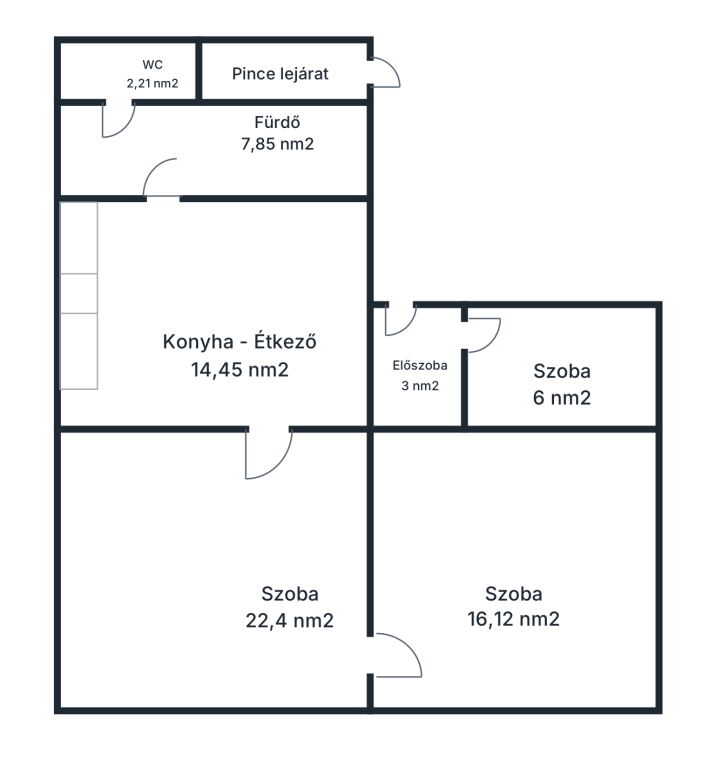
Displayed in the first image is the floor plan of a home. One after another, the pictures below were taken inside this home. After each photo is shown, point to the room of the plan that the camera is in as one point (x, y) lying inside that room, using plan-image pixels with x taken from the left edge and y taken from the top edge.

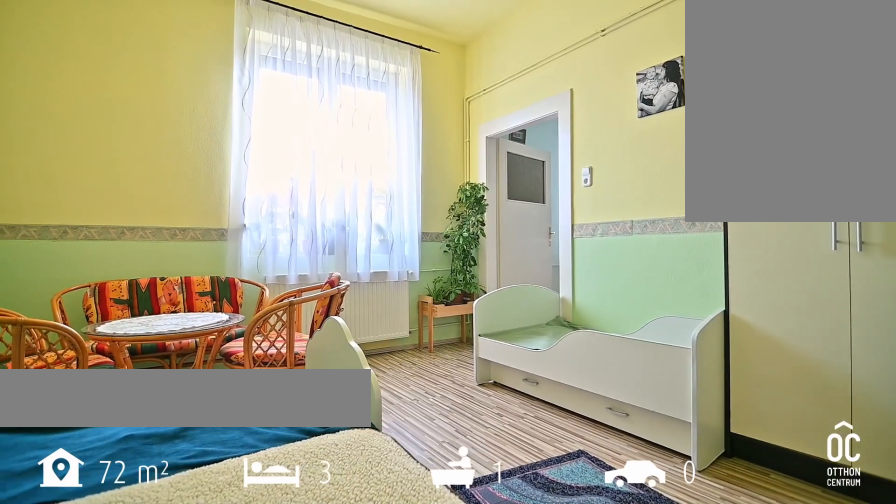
(521, 576)
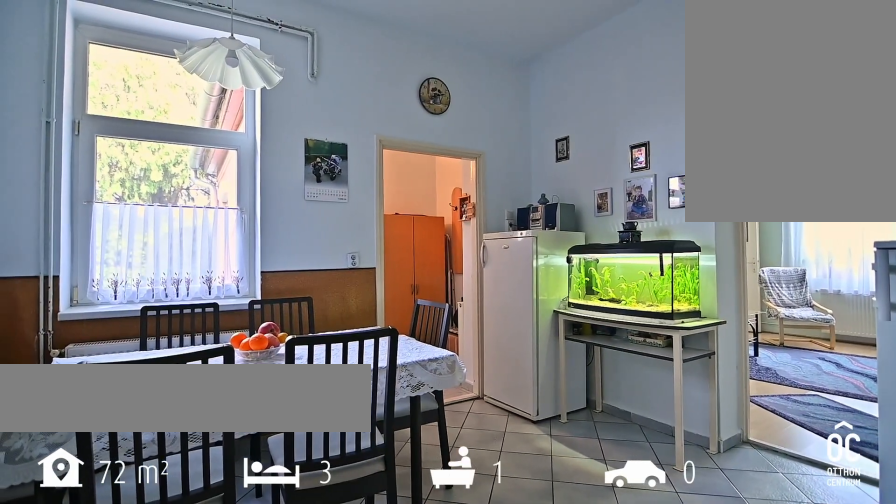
(217, 317)
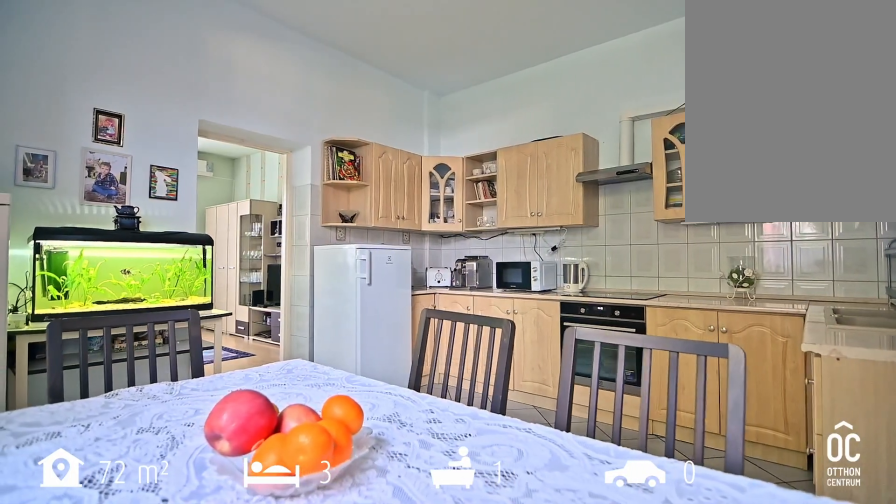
(217, 317)
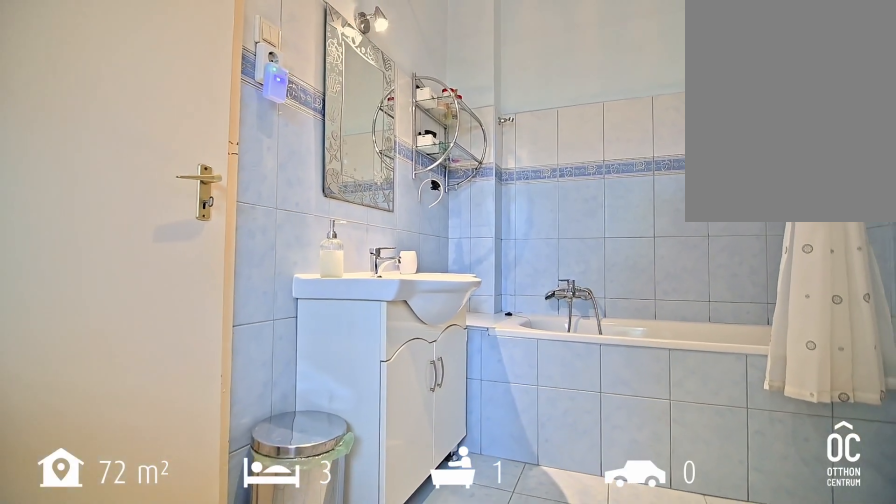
(209, 150)
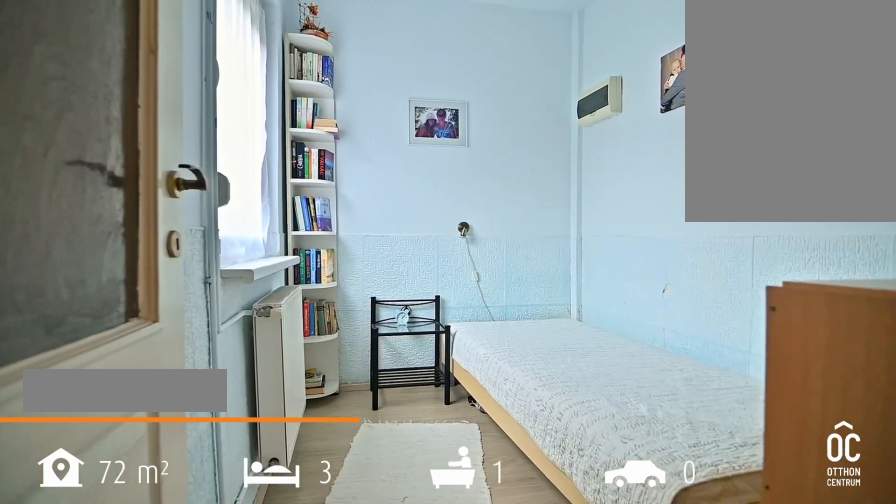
(558, 367)
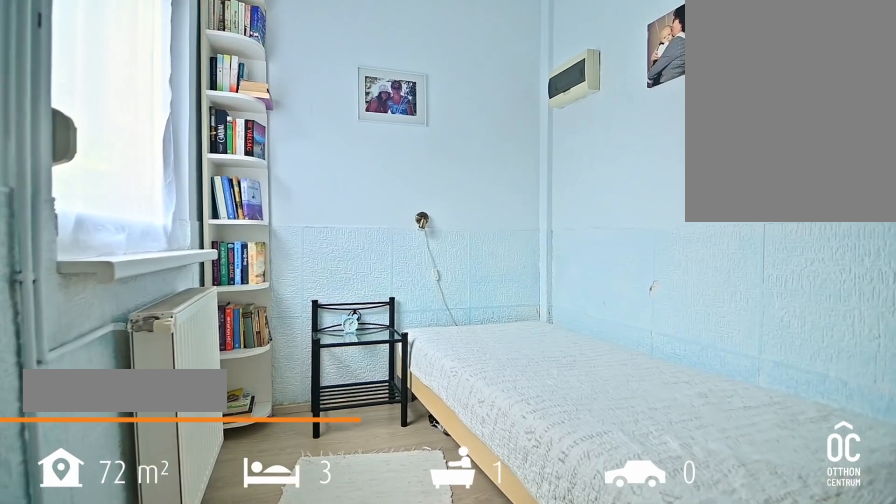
(558, 367)
